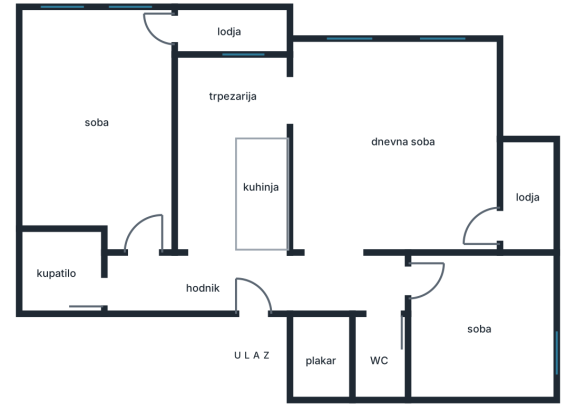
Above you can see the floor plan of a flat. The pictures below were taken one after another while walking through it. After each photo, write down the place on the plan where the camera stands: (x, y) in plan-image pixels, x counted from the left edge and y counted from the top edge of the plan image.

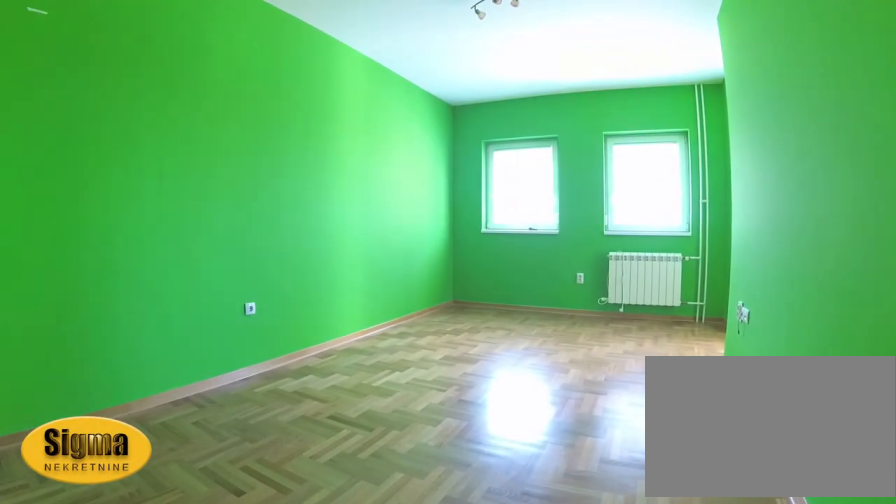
(147, 249)
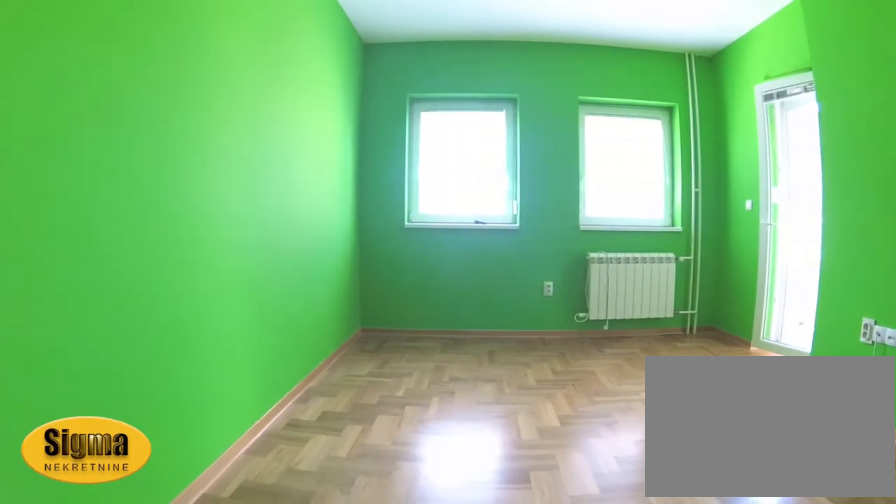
(79, 168)
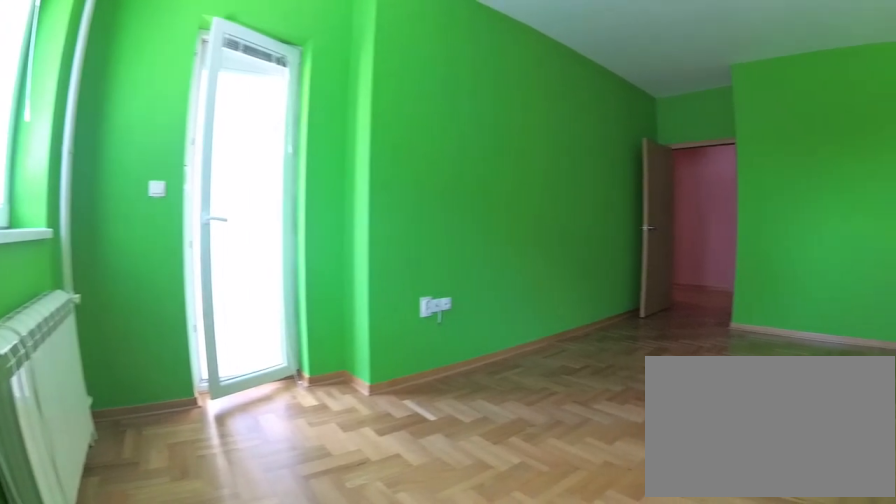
(47, 27)
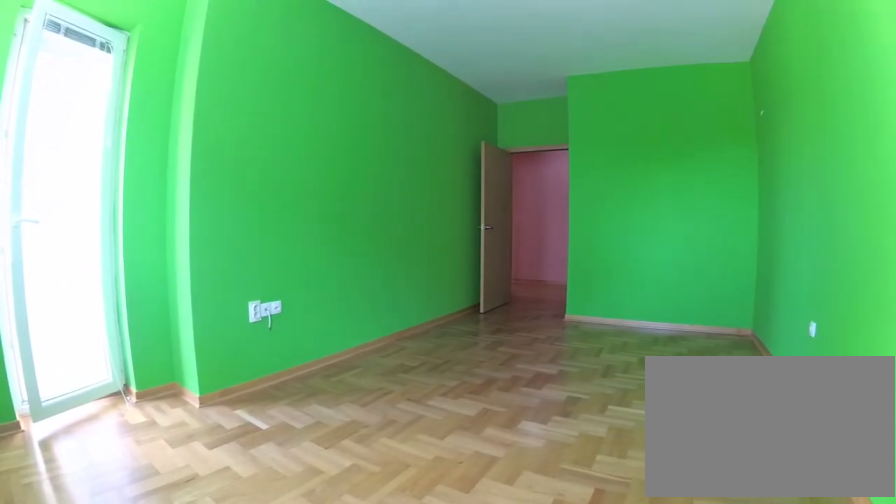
(46, 24)
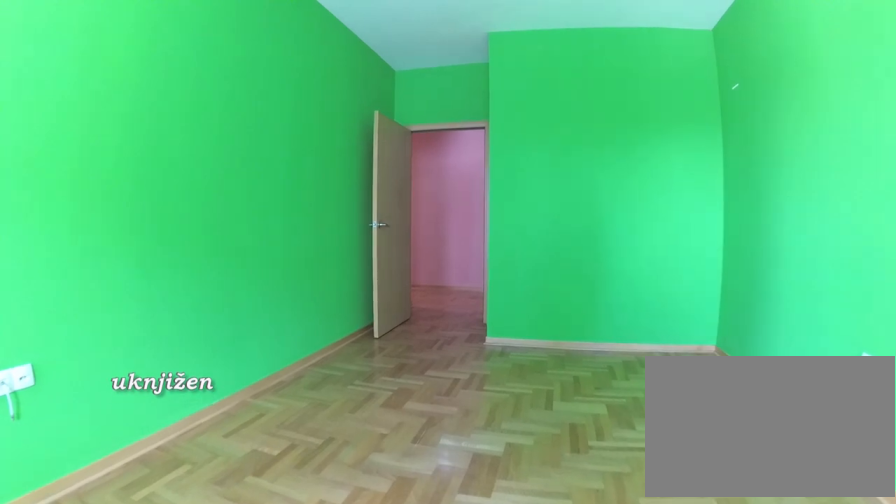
(70, 81)
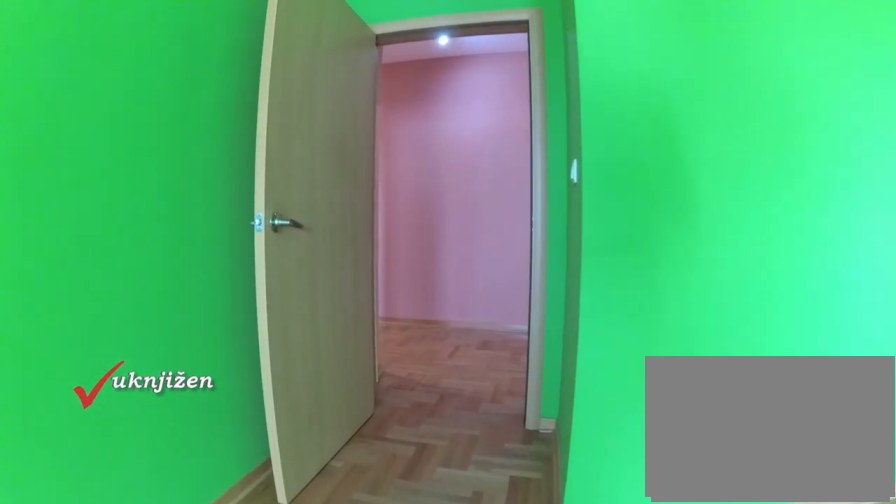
(124, 173)
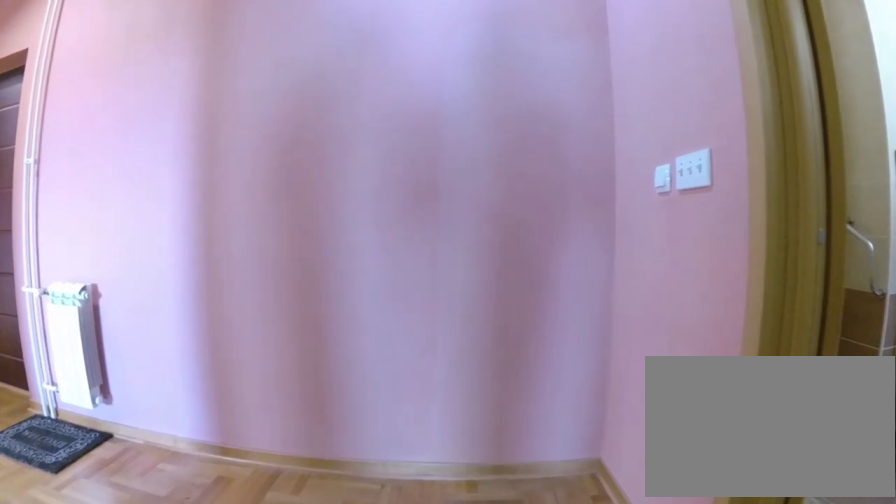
(142, 246)
